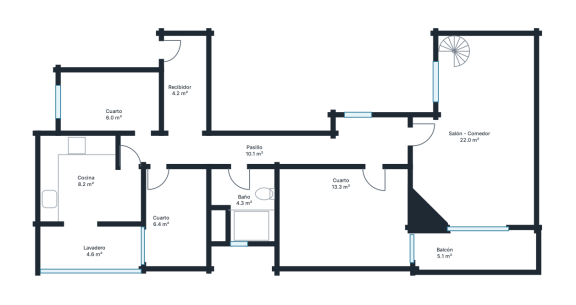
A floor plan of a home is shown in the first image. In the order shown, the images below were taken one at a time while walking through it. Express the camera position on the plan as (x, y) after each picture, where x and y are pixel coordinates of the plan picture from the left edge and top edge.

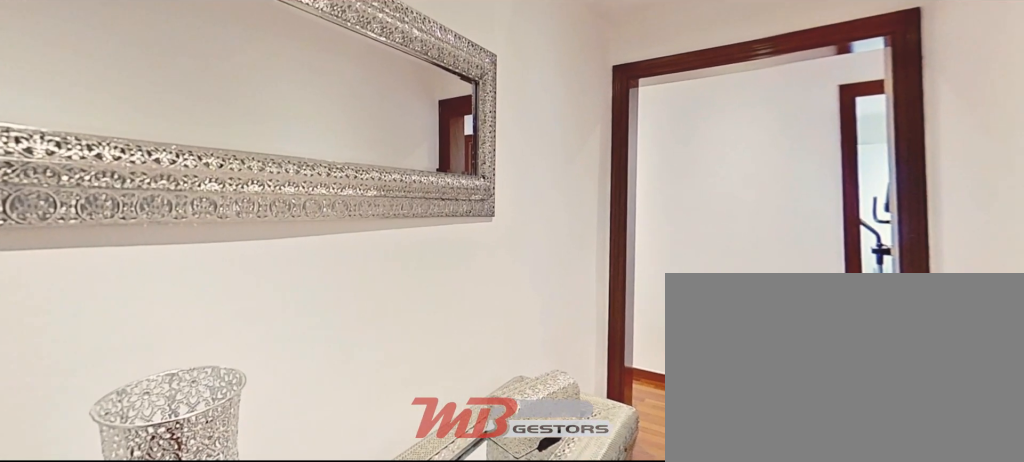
(174, 52)
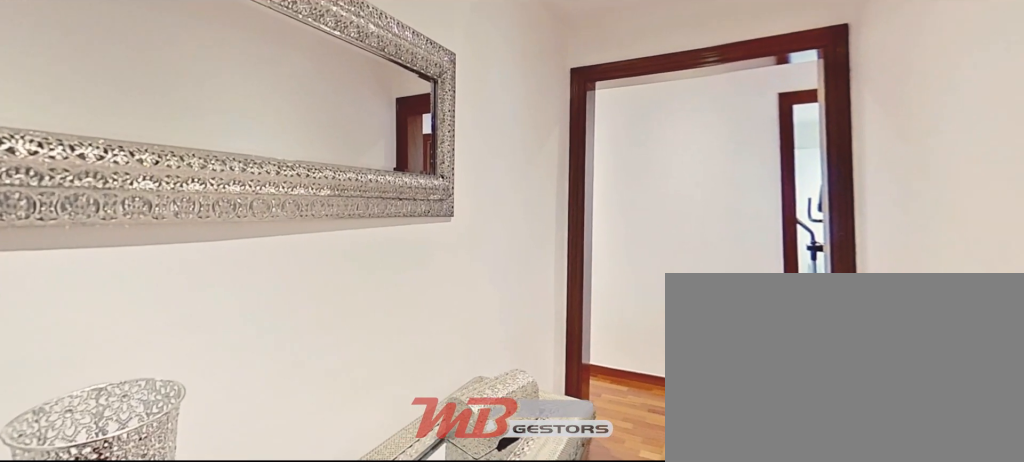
(174, 52)
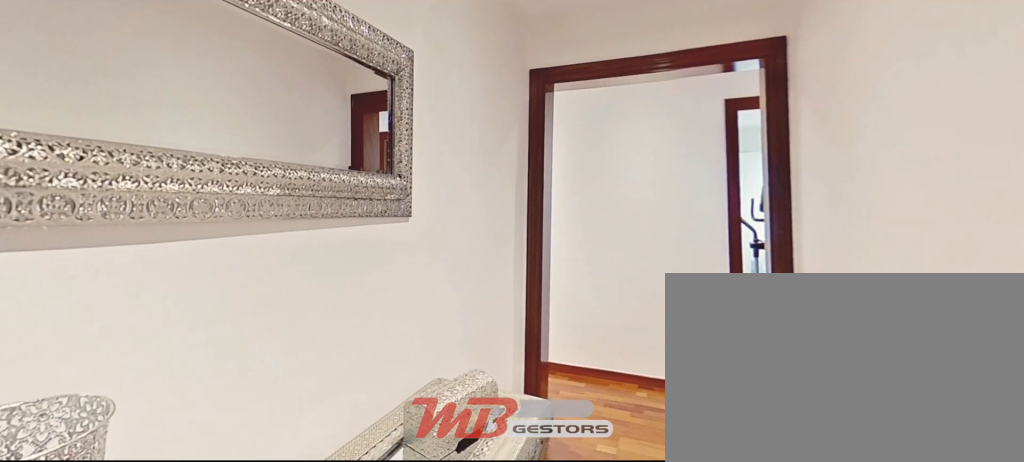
(174, 52)
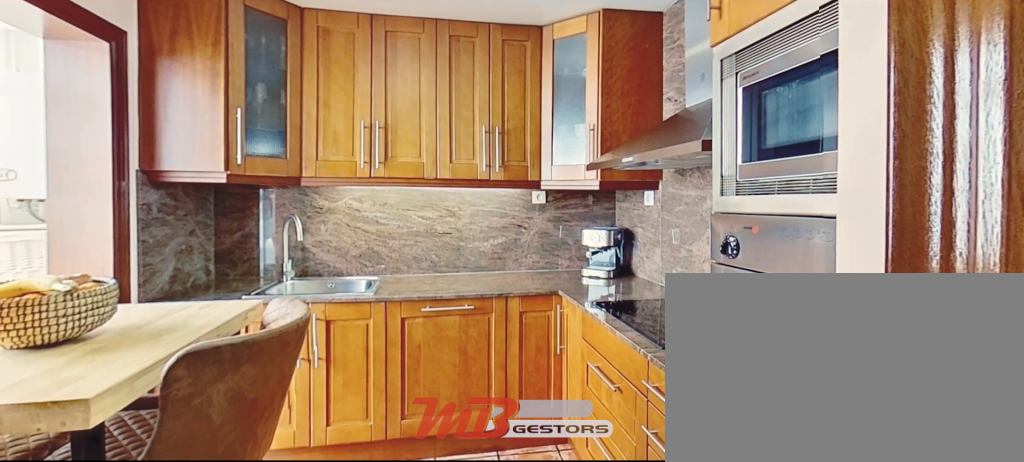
(129, 179)
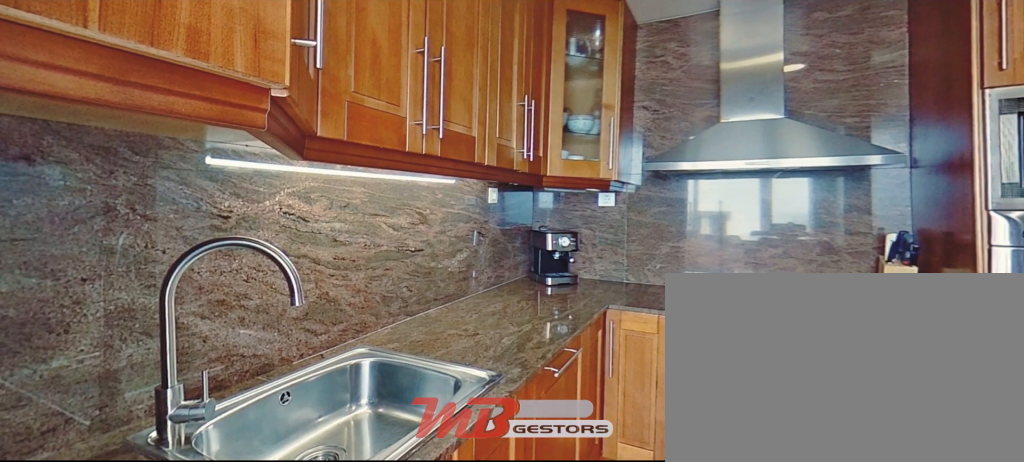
(73, 216)
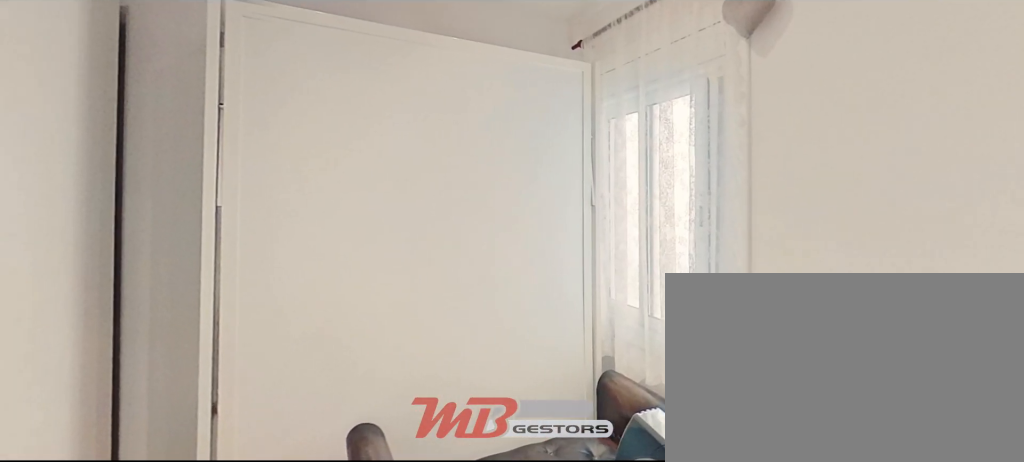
(163, 180)
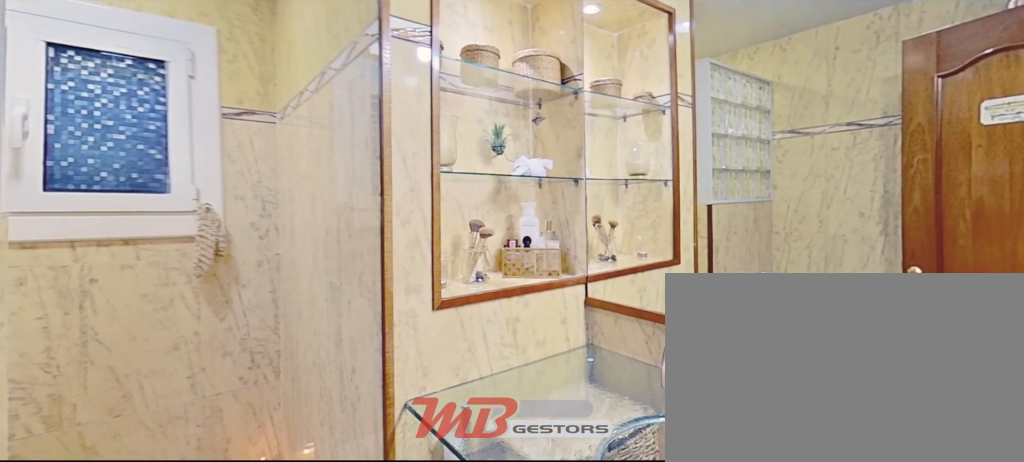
(235, 177)
